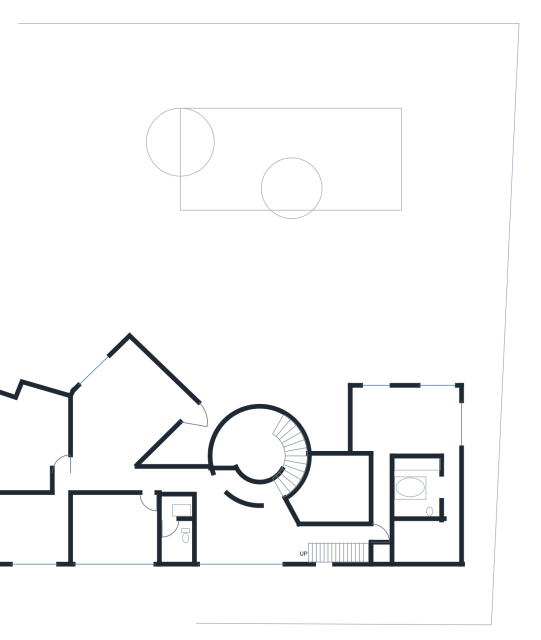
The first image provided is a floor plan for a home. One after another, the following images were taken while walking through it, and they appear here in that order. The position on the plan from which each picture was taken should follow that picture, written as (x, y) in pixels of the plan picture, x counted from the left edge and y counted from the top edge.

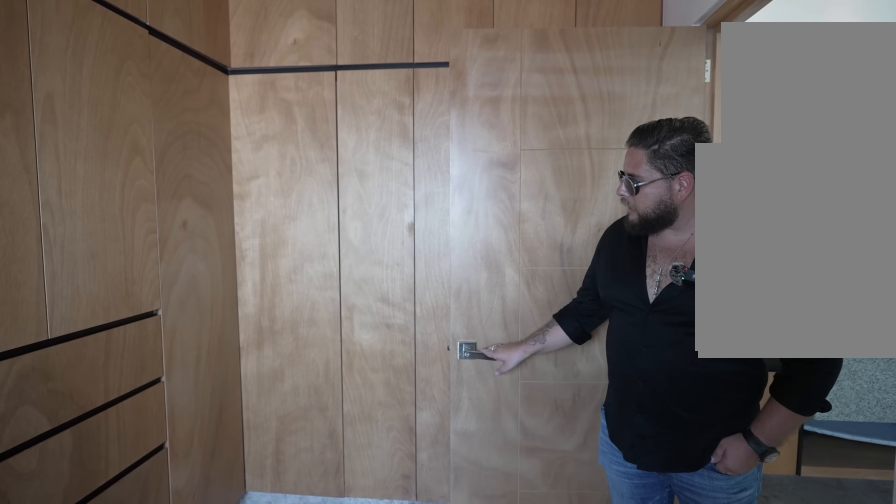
(422, 544)
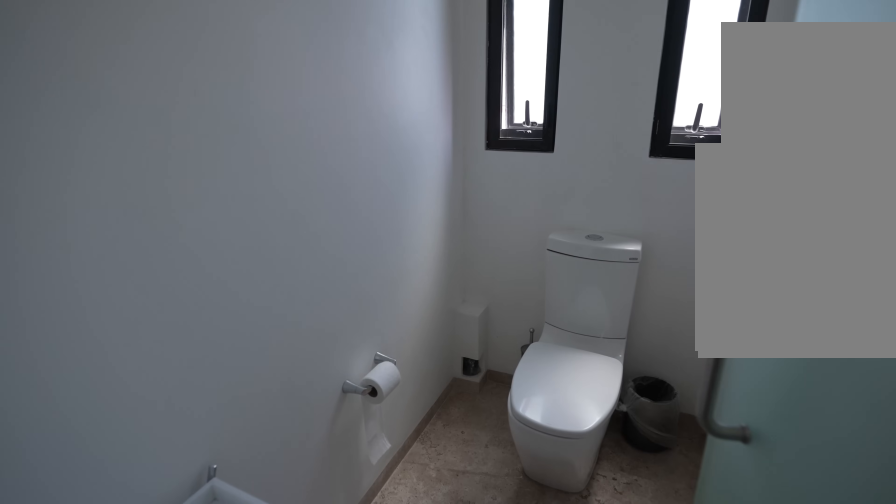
(430, 495)
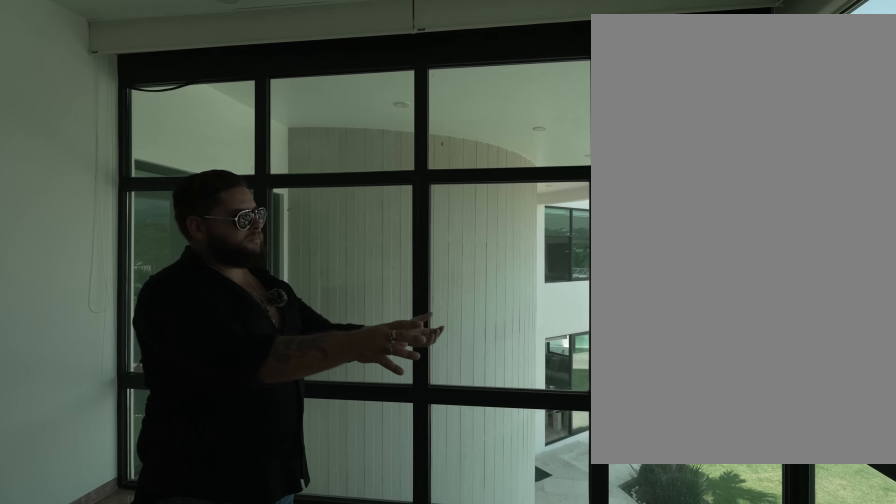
(396, 400)
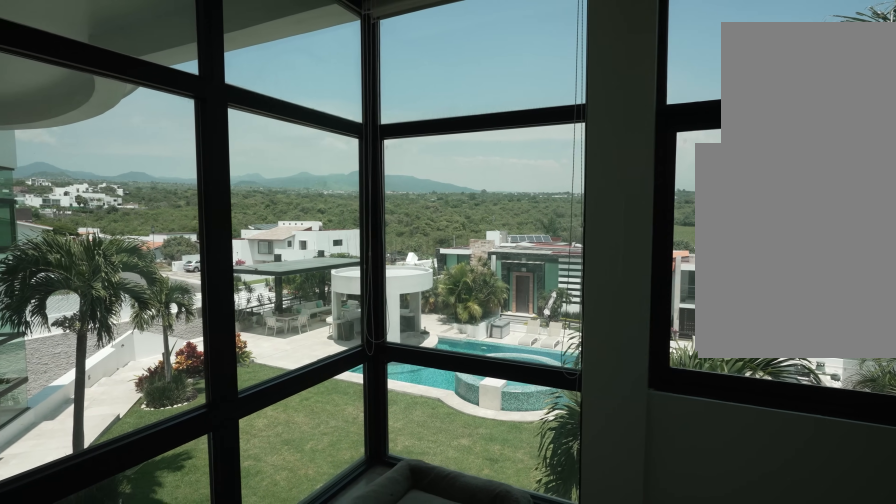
(396, 400)
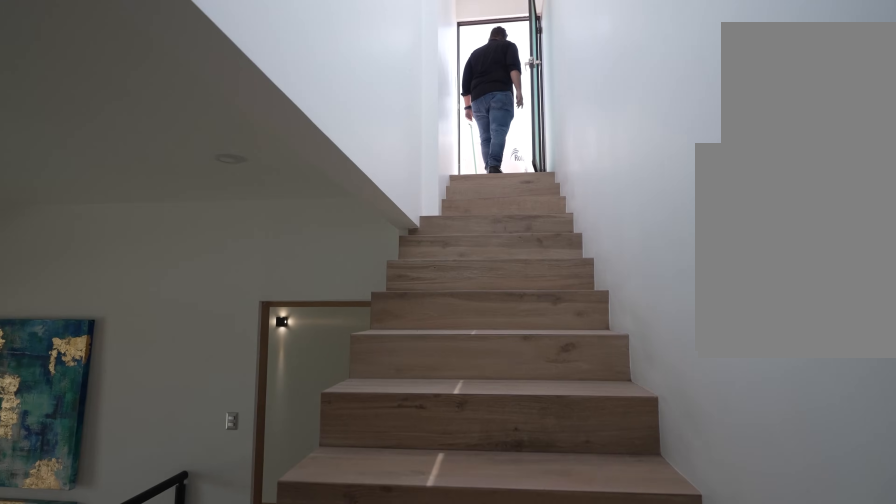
(322, 553)
